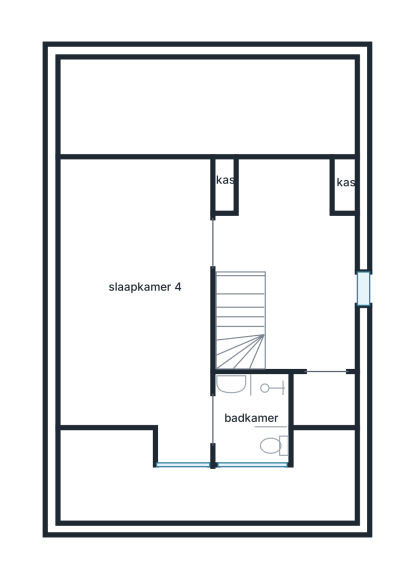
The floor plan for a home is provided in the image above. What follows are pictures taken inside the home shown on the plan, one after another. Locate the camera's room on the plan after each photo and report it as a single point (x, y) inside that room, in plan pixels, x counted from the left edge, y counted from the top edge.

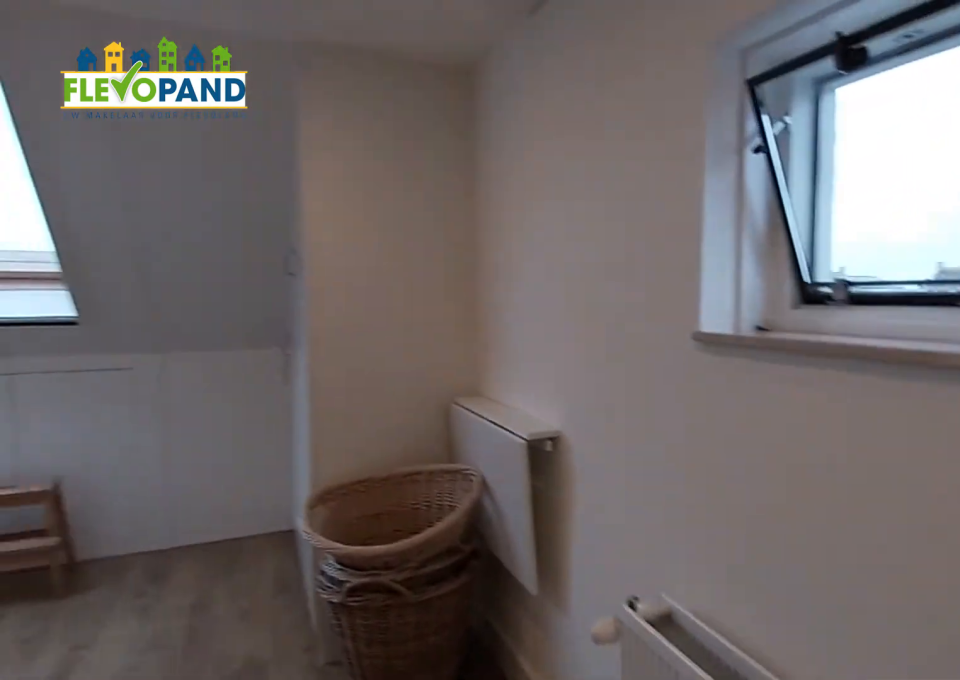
(301, 254)
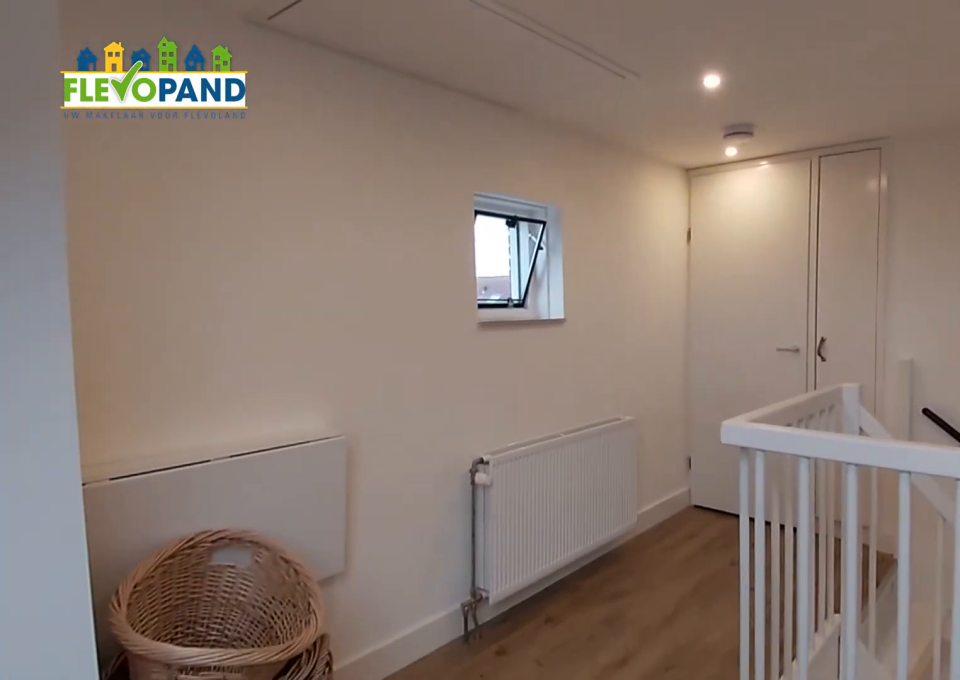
(301, 254)
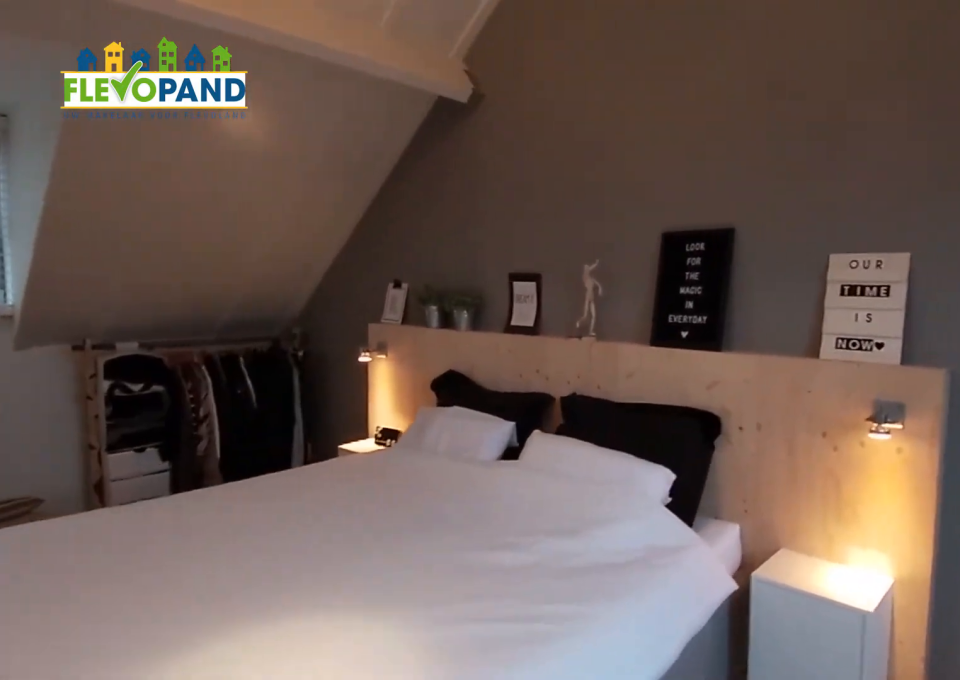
(142, 335)
